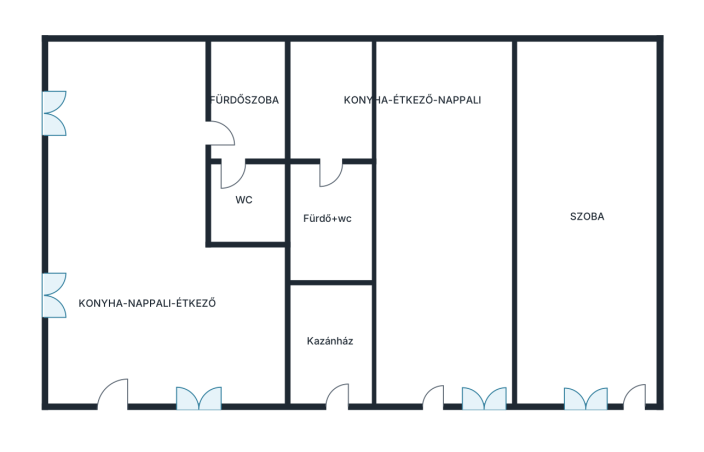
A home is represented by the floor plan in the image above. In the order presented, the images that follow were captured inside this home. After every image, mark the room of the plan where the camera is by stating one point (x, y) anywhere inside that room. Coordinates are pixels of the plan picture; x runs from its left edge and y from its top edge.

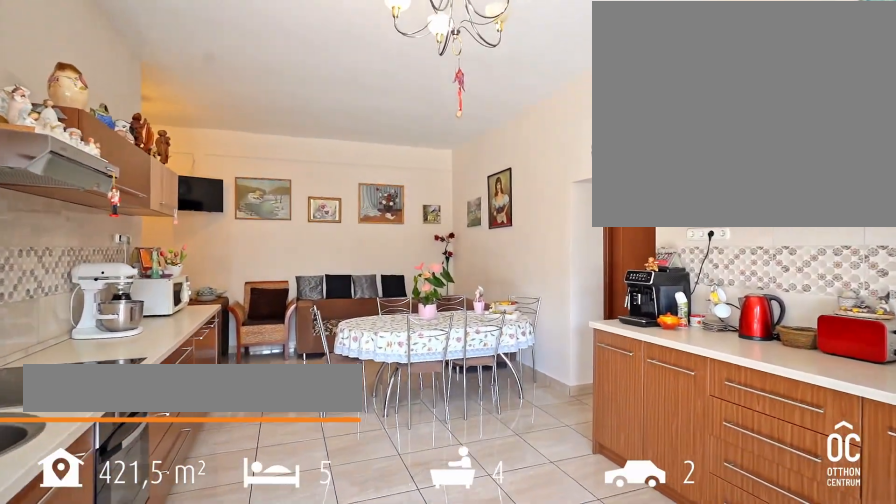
(438, 232)
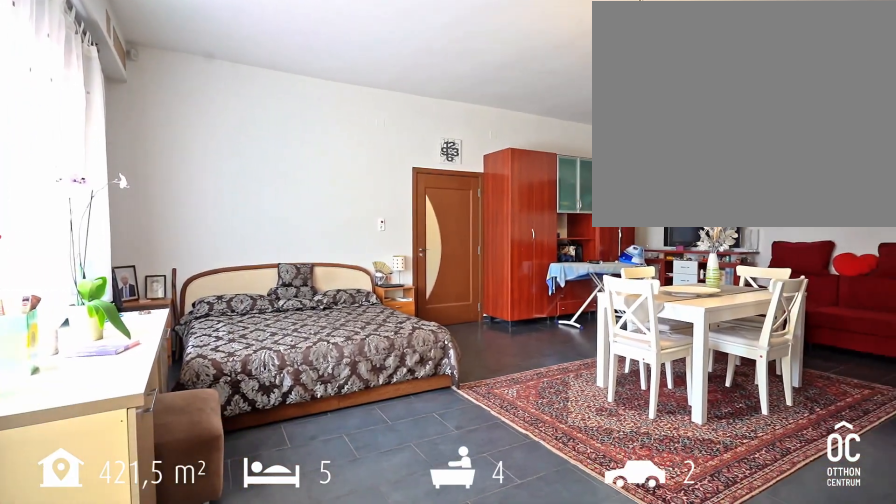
(583, 217)
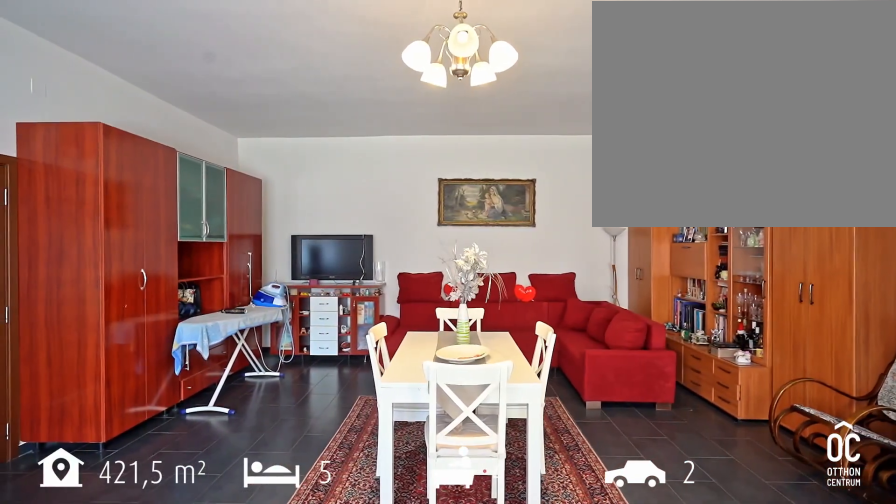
(583, 217)
